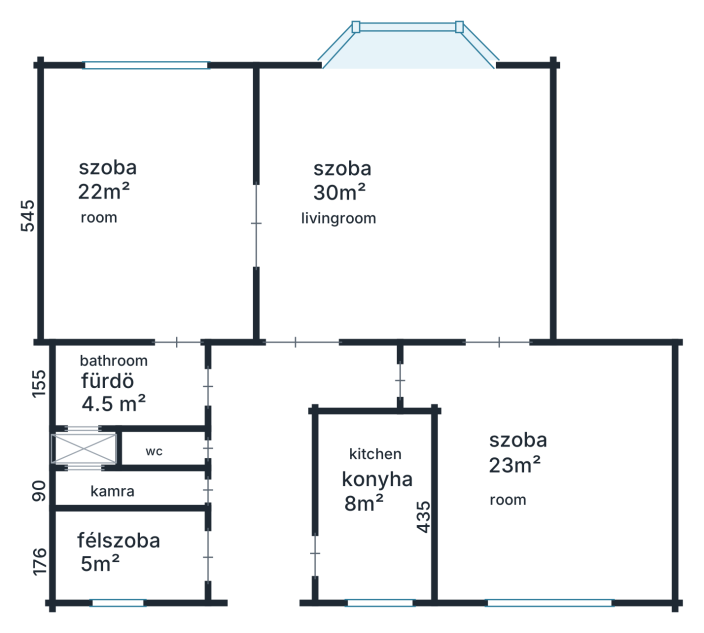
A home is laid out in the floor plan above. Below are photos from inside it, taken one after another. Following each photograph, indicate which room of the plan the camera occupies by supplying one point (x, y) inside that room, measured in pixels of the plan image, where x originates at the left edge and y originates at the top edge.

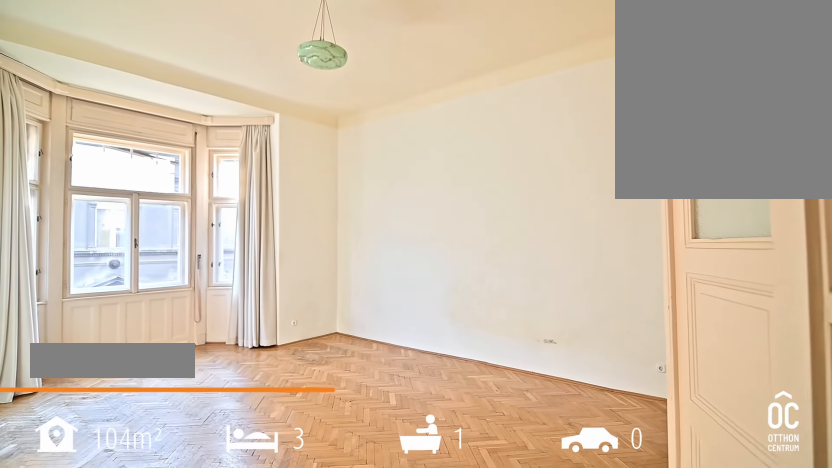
(402, 193)
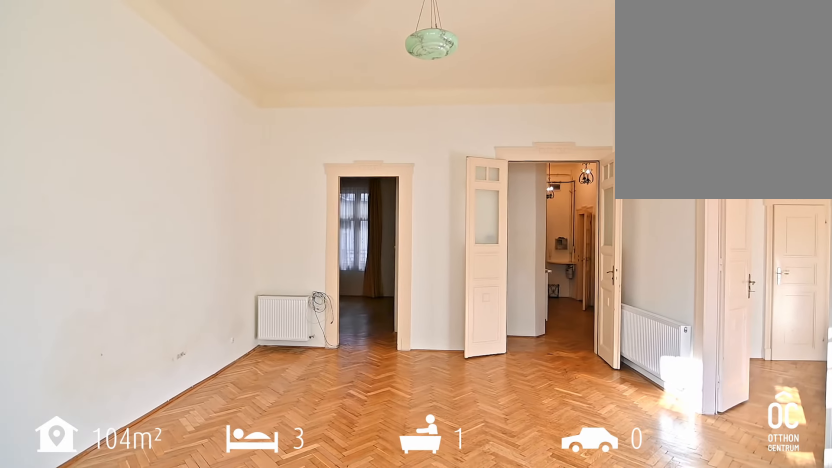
(402, 193)
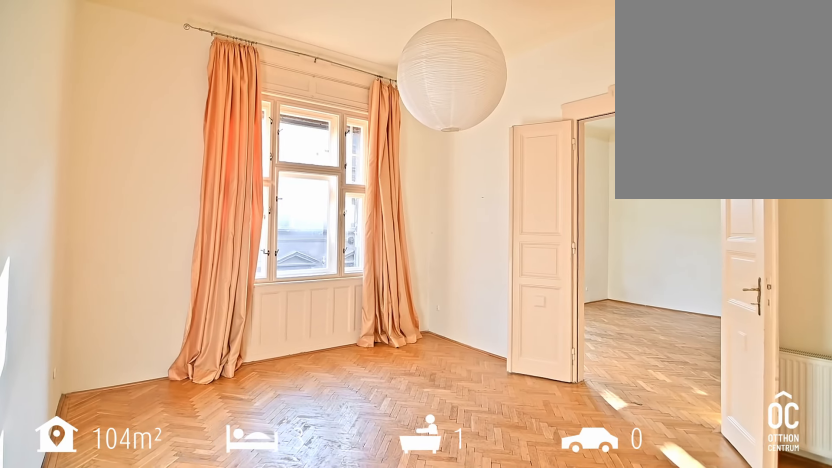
(141, 209)
